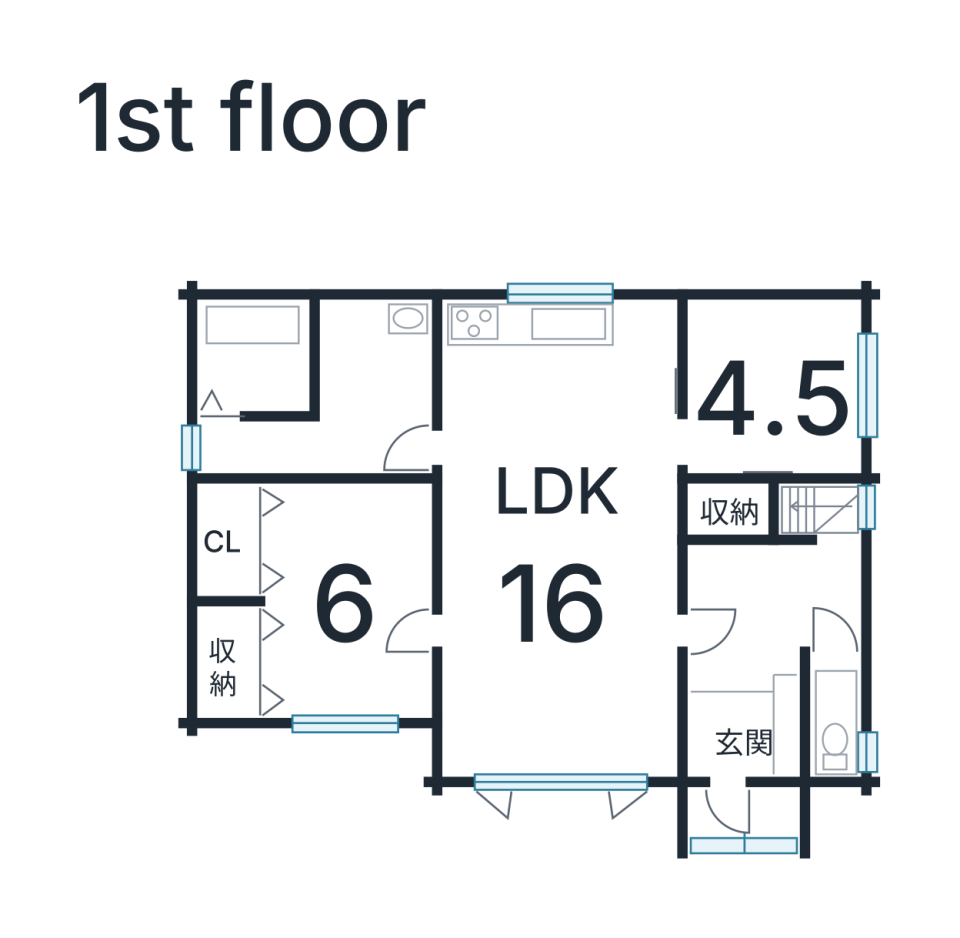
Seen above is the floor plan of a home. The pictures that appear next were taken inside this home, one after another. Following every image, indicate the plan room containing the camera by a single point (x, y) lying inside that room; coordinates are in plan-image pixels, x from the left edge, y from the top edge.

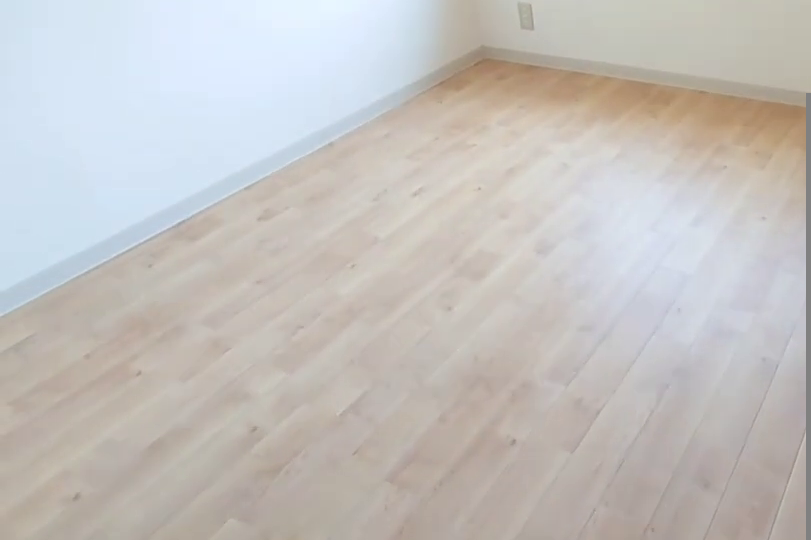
(769, 394)
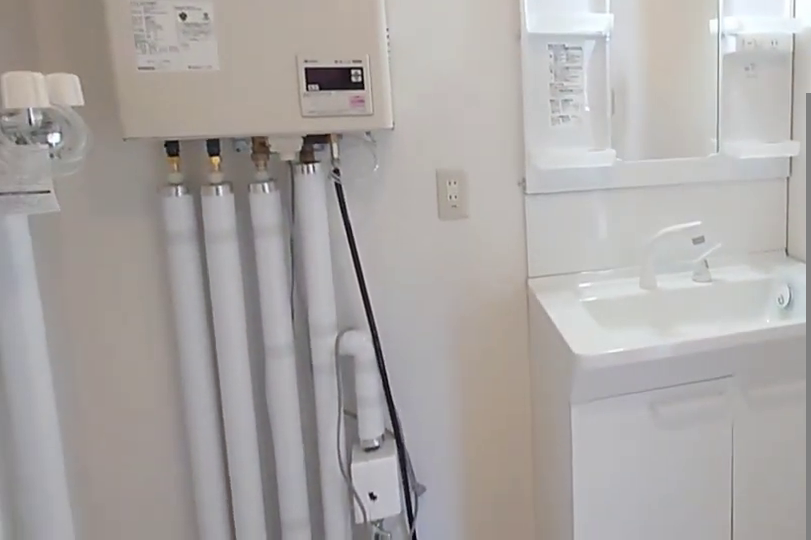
(368, 399)
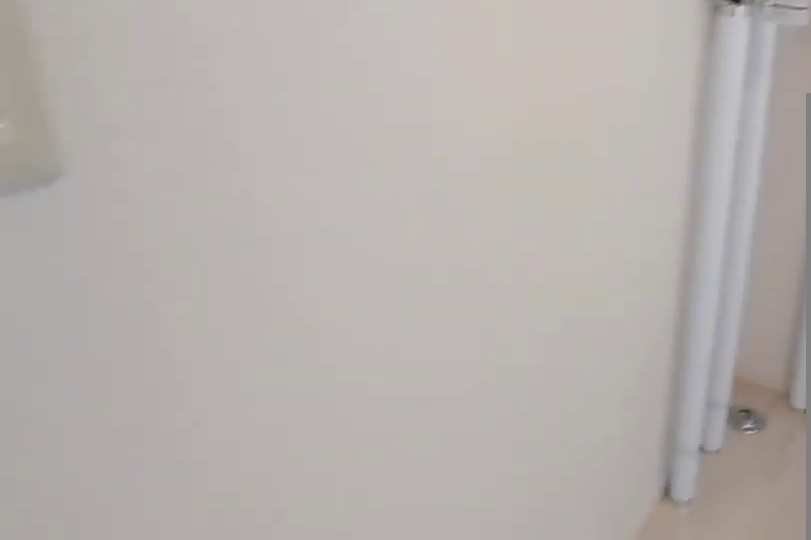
(368, 399)
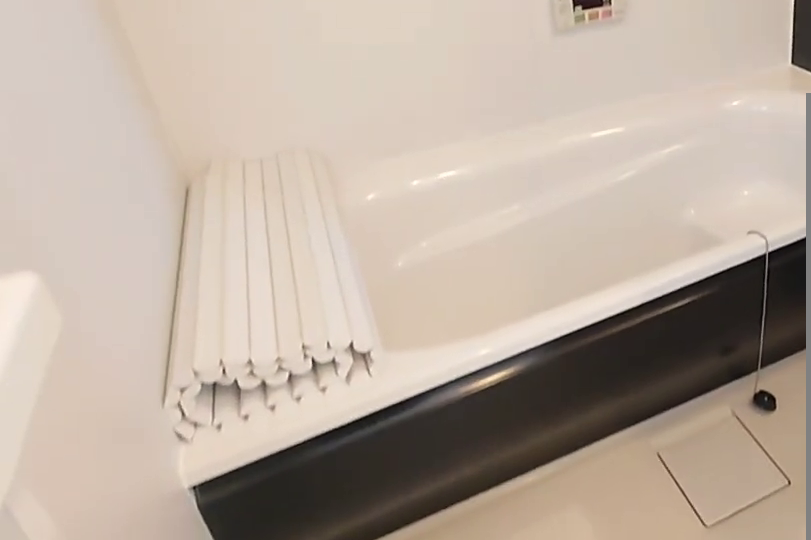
(254, 362)
